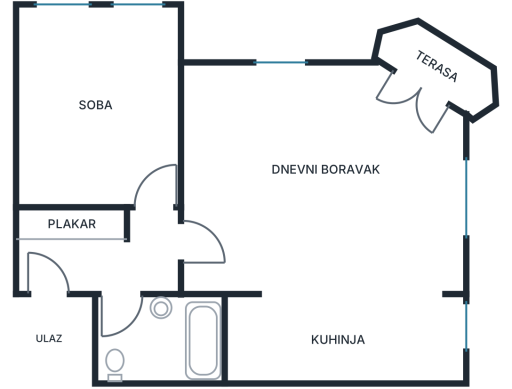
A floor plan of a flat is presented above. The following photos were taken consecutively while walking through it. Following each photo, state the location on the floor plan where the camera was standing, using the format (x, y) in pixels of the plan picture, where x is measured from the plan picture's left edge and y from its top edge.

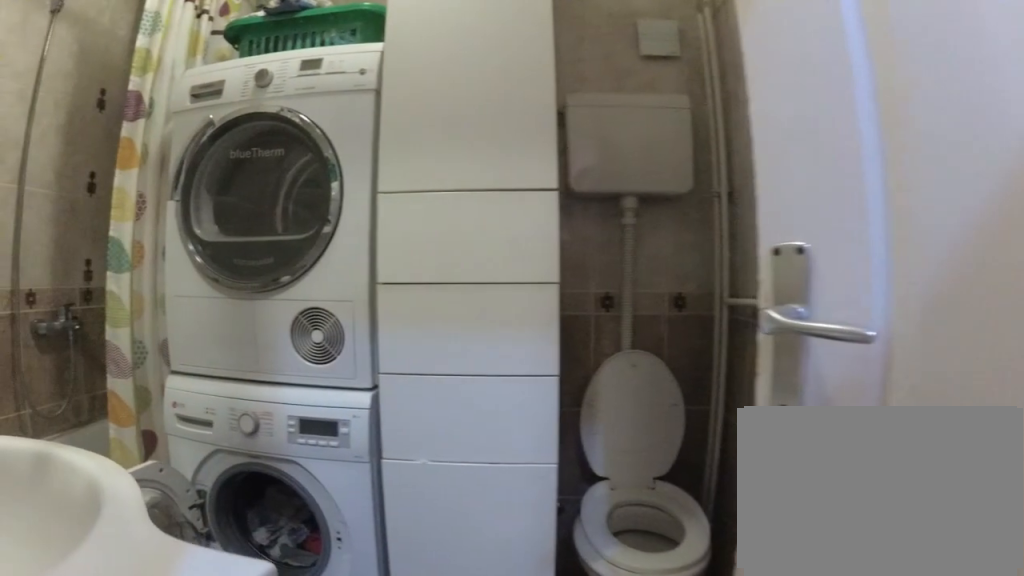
(127, 279)
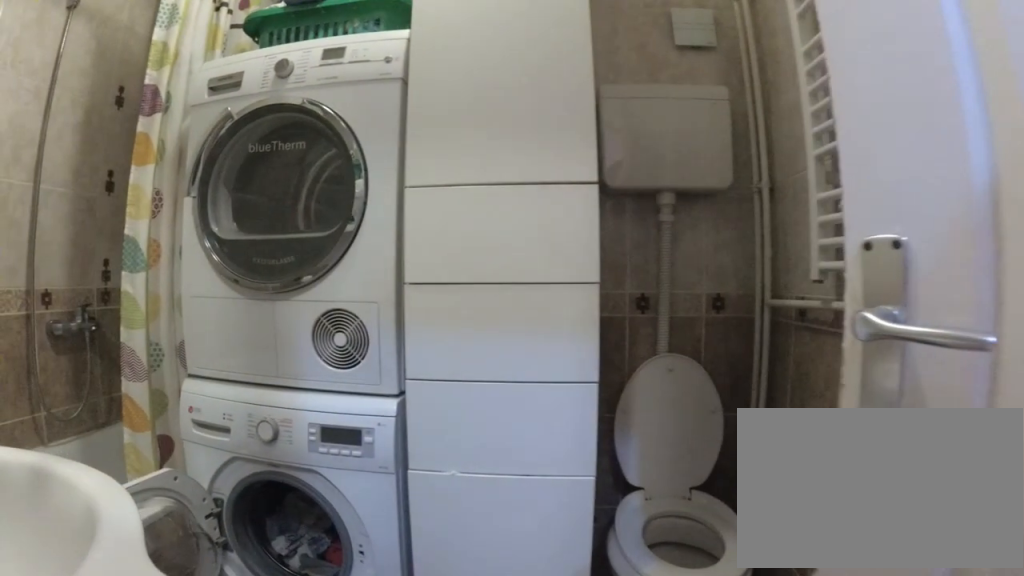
(126, 283)
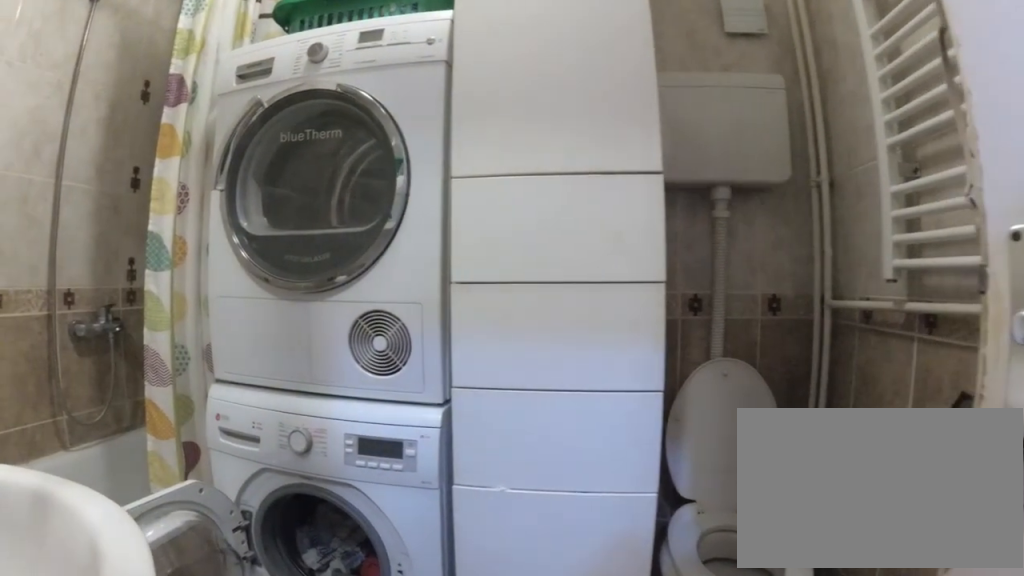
(124, 290)
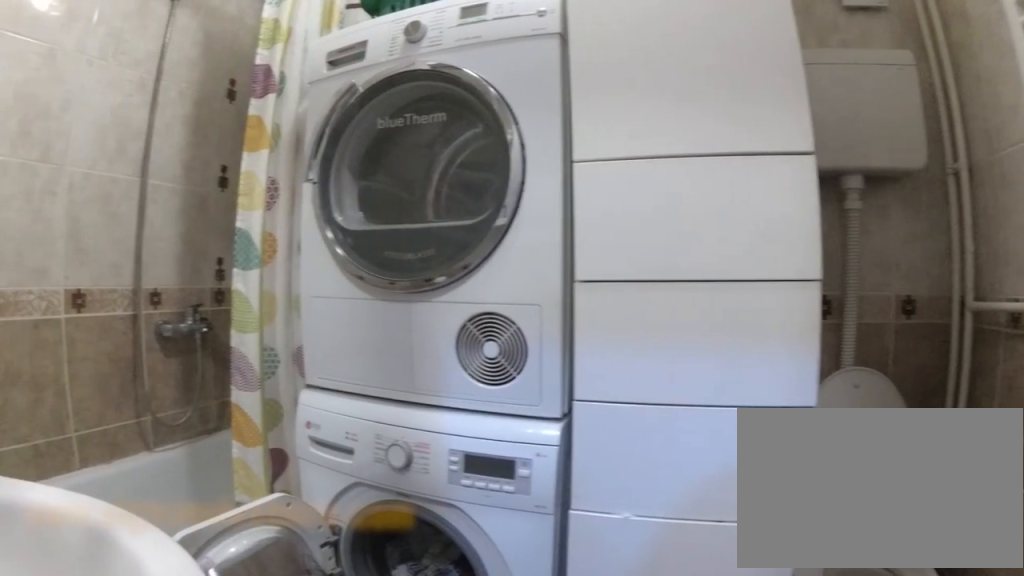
(121, 300)
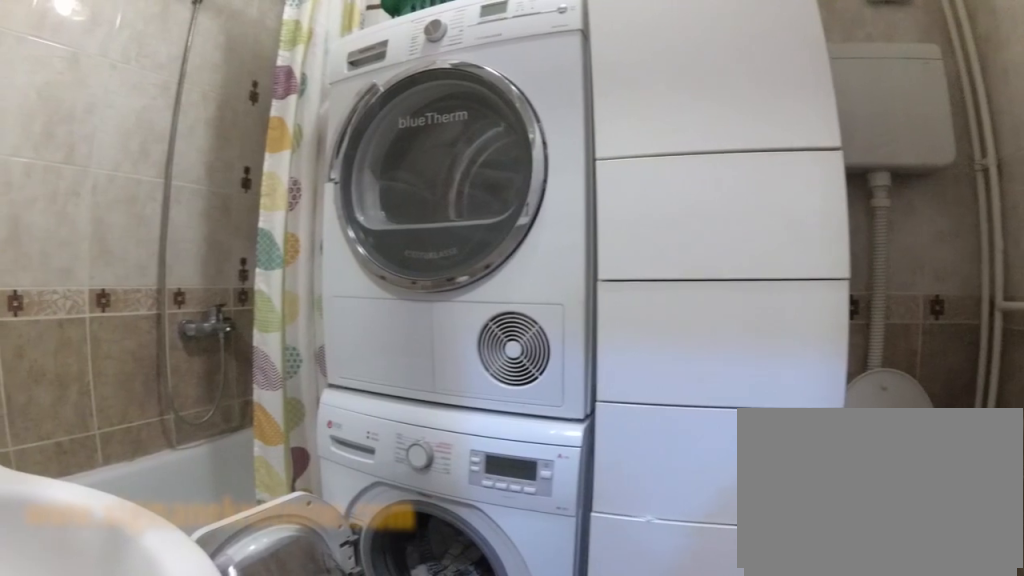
(120, 300)
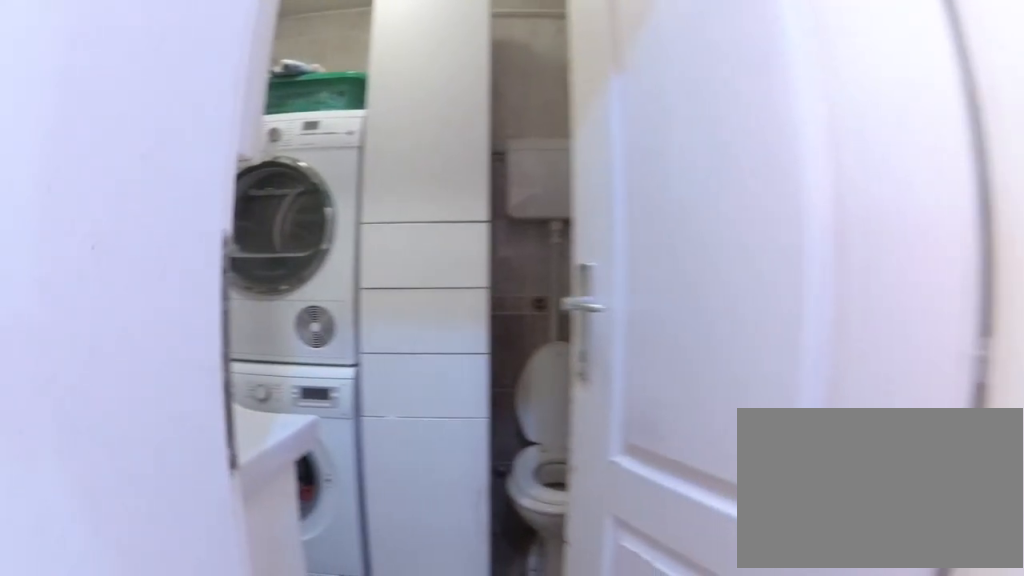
(129, 270)
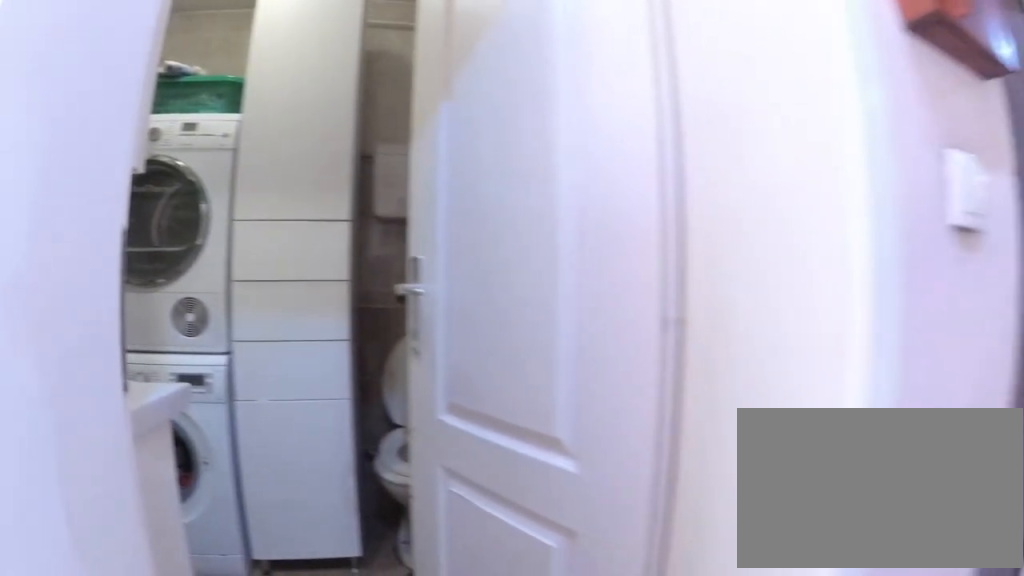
(135, 266)
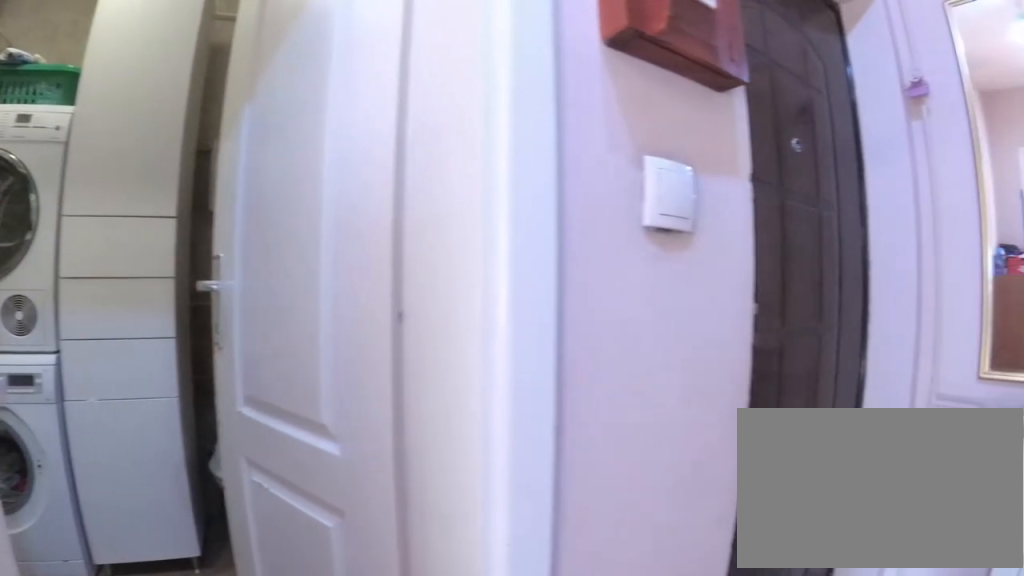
(143, 265)
